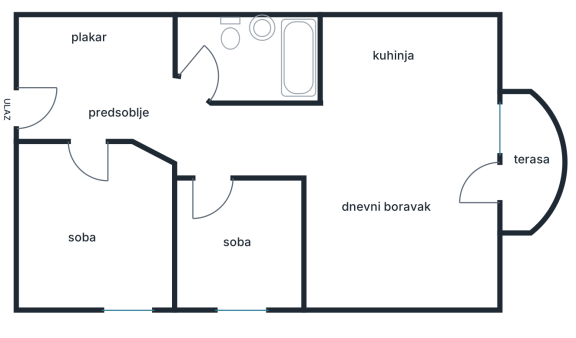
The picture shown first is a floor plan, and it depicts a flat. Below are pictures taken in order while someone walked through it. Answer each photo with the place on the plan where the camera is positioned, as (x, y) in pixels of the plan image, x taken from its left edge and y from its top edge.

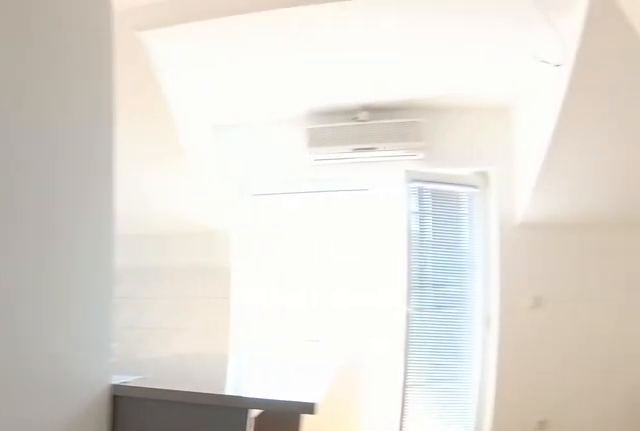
(217, 156)
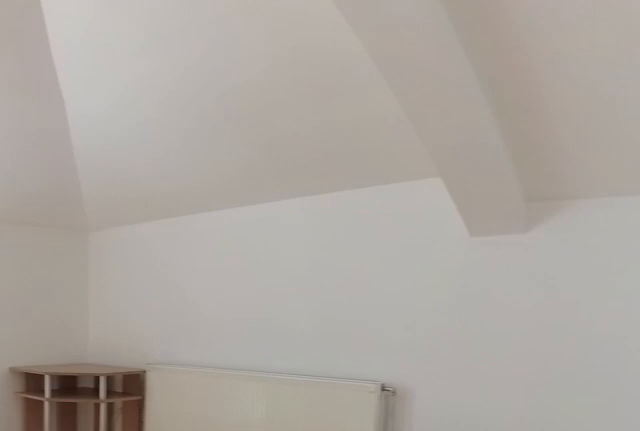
(304, 158)
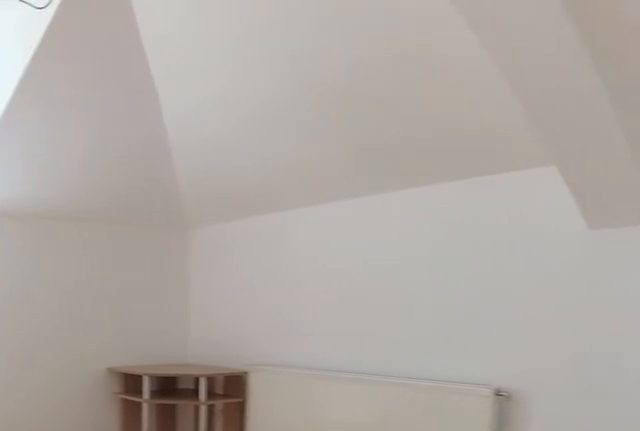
(303, 160)
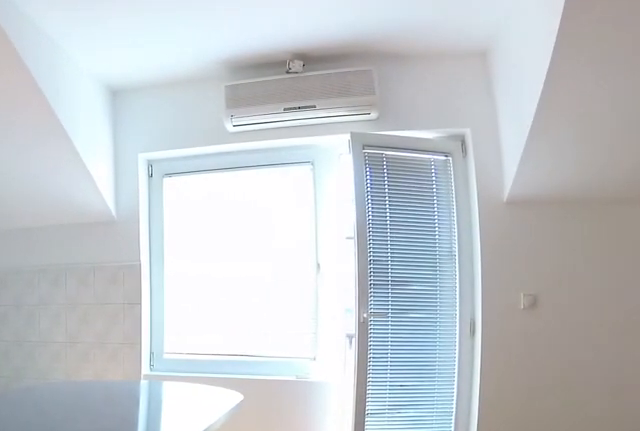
(304, 170)
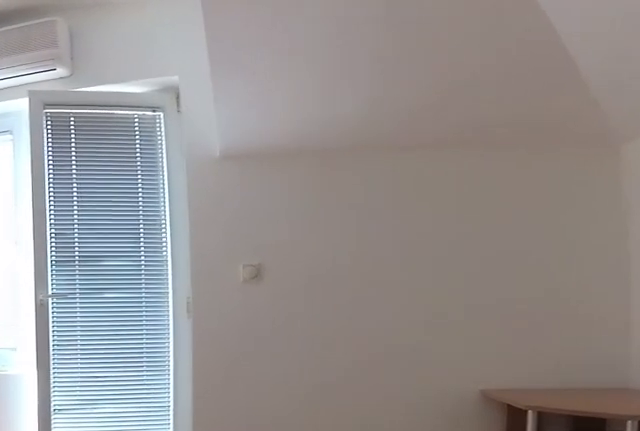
(365, 210)
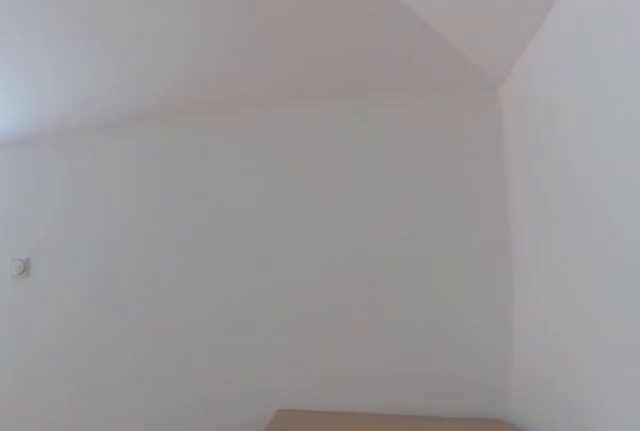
(392, 268)
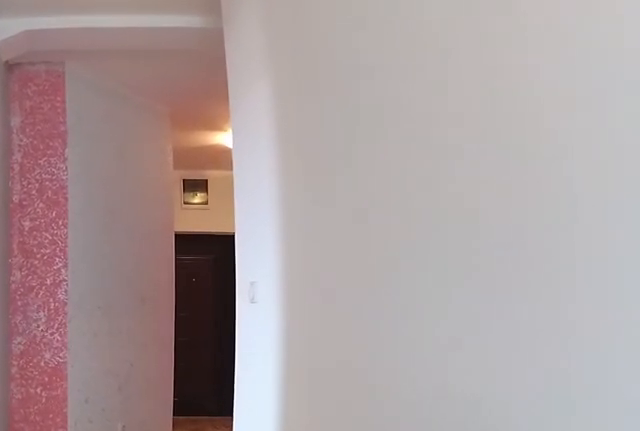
(363, 129)
